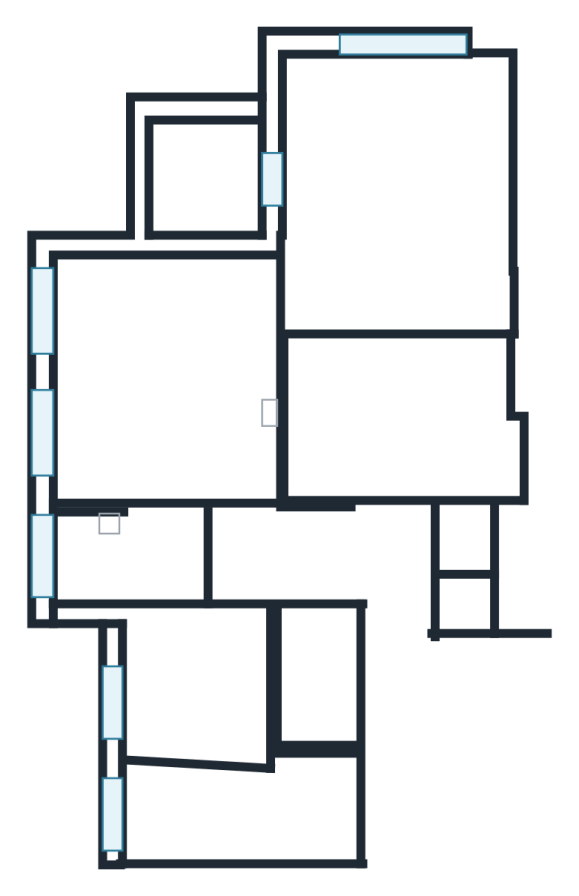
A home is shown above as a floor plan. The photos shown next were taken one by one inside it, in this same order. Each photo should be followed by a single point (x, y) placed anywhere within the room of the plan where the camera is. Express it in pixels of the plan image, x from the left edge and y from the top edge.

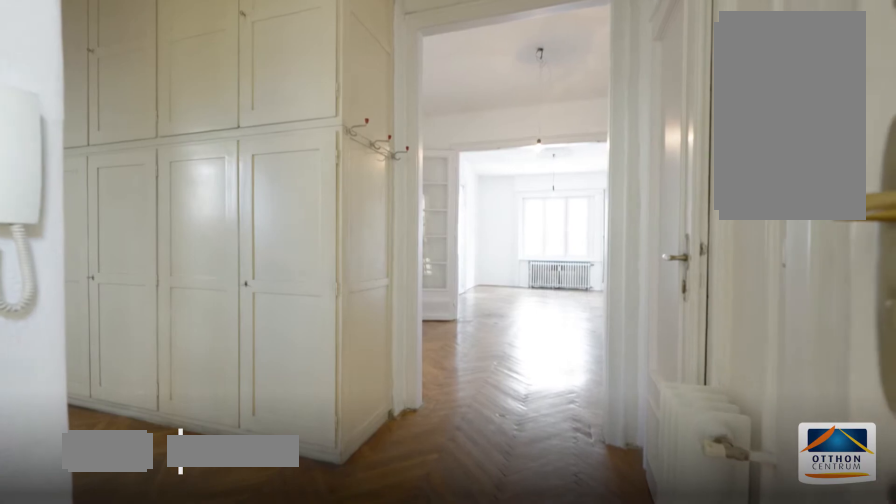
(376, 555)
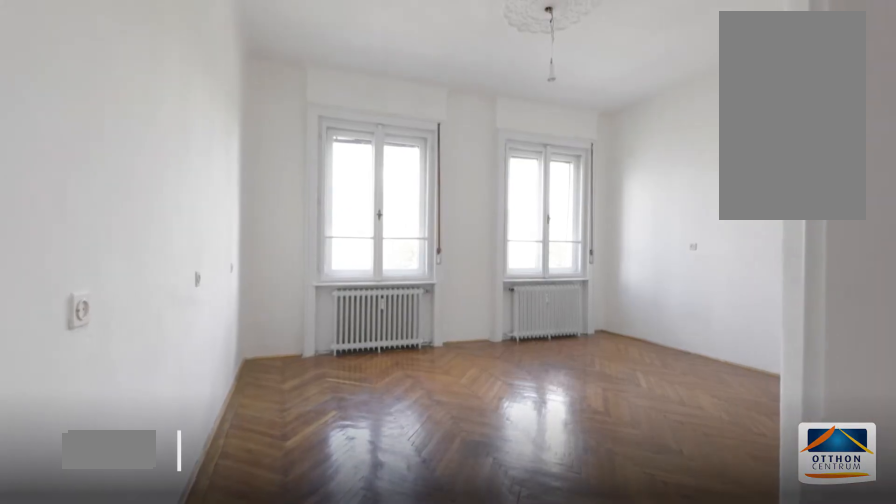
(173, 391)
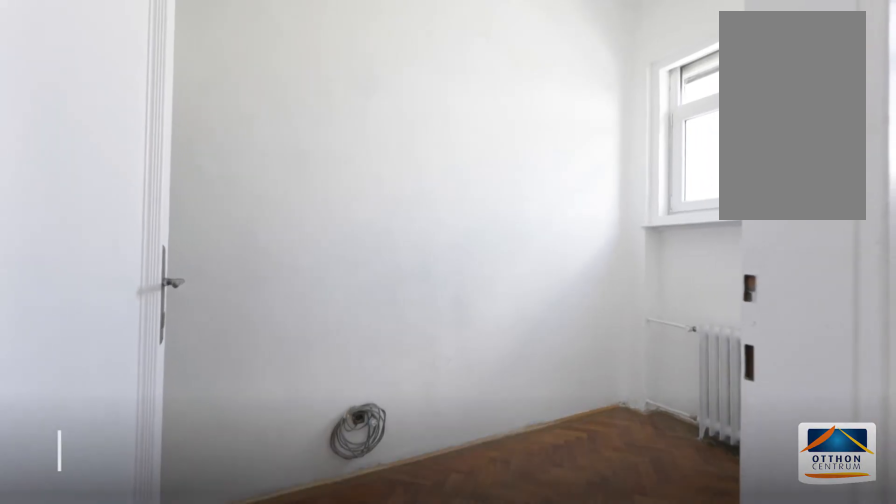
(221, 807)
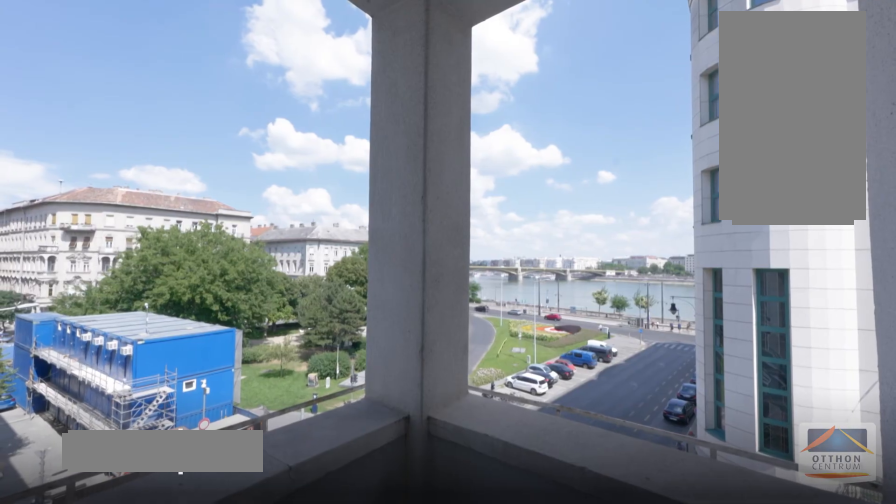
(212, 176)
